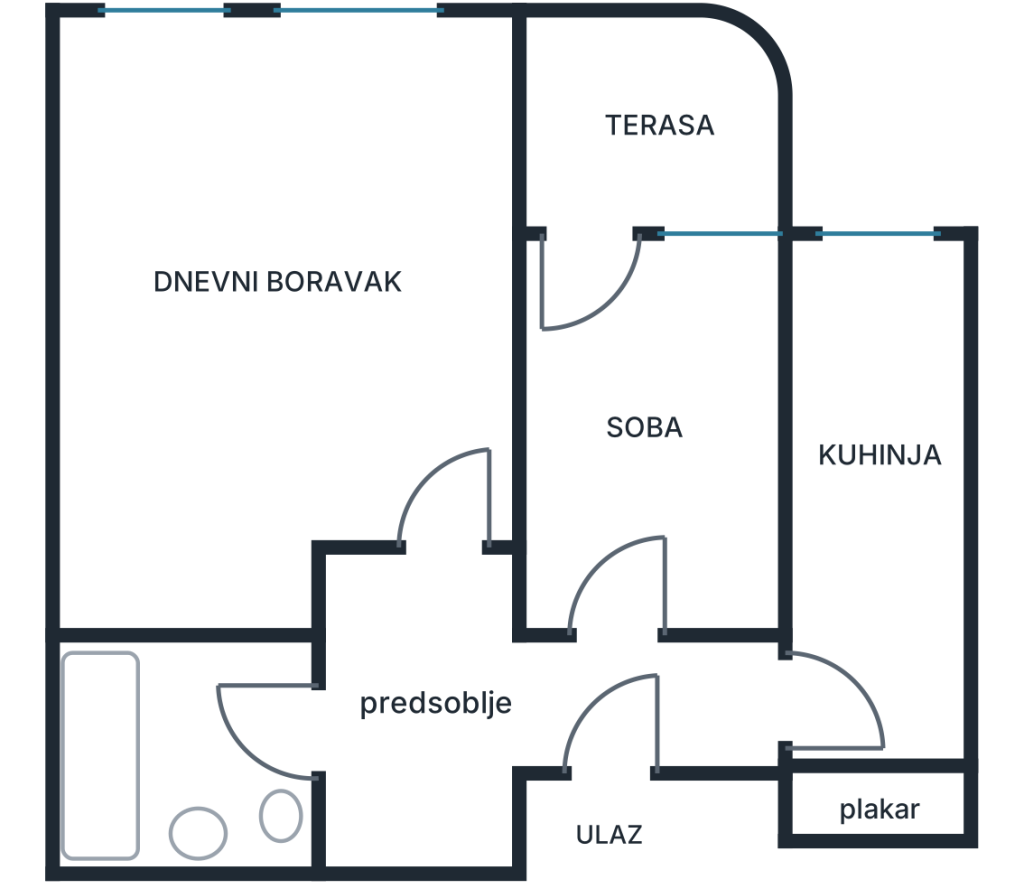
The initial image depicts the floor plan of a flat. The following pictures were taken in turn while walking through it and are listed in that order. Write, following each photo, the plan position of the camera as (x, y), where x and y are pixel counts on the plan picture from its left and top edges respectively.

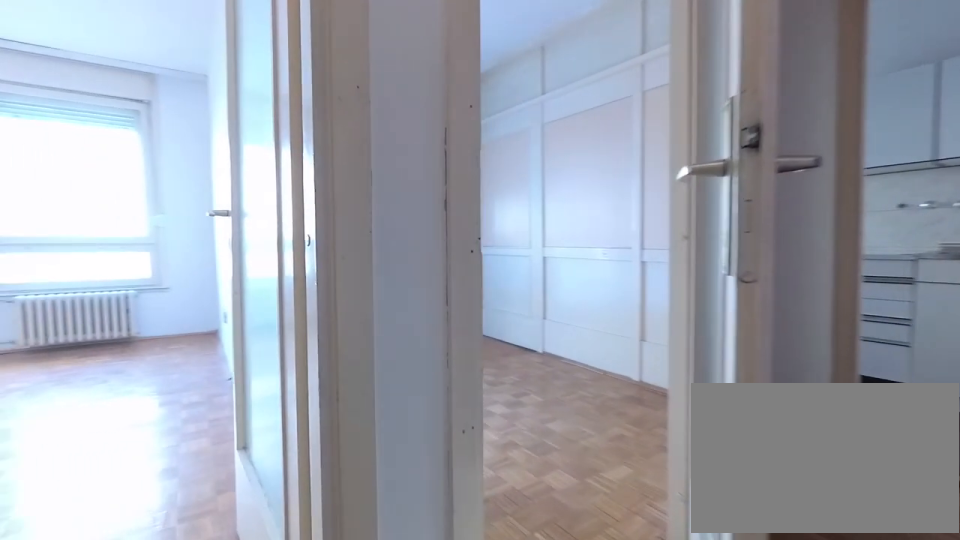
(509, 702)
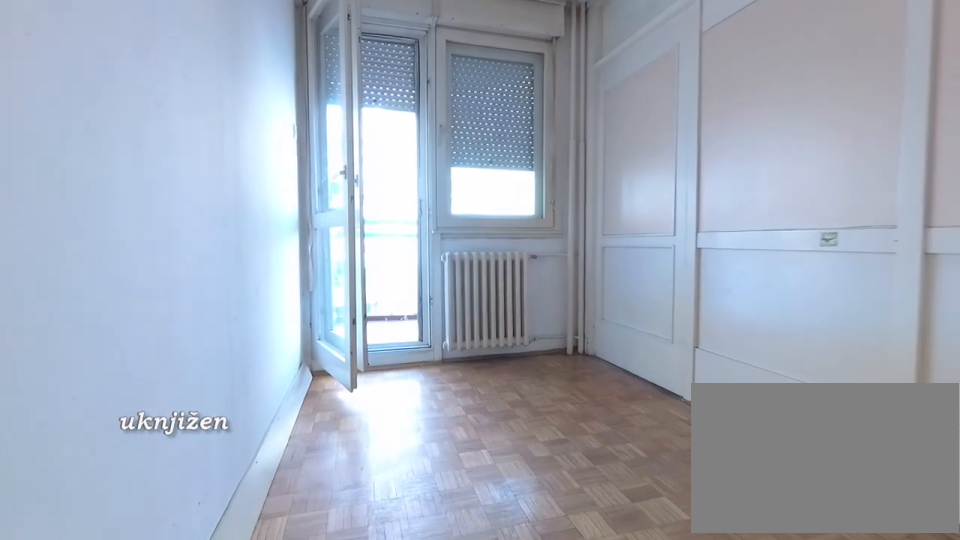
(604, 642)
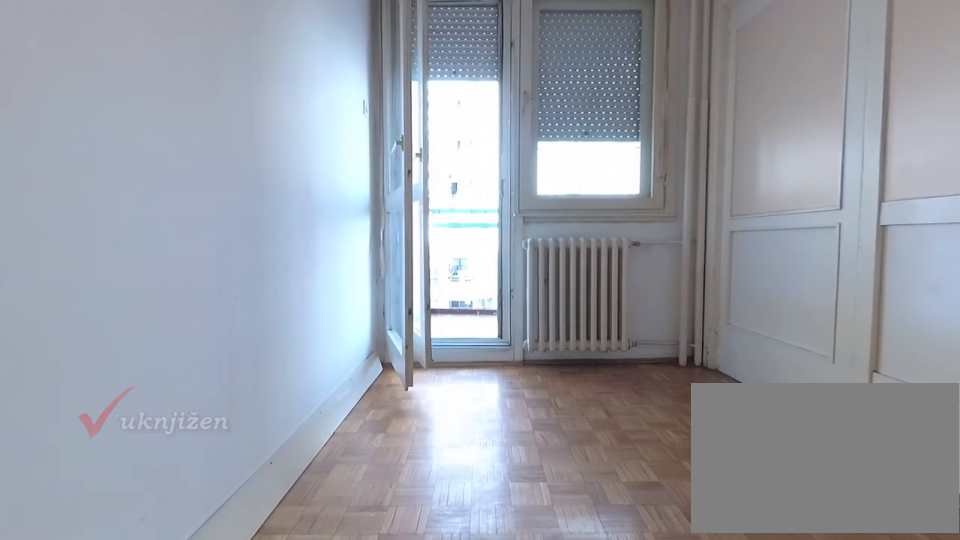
(608, 587)
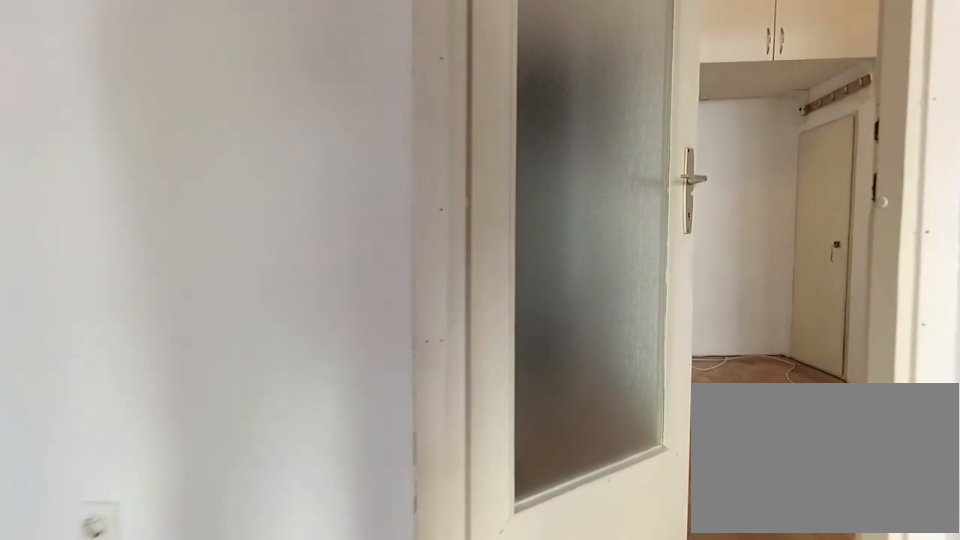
(617, 484)
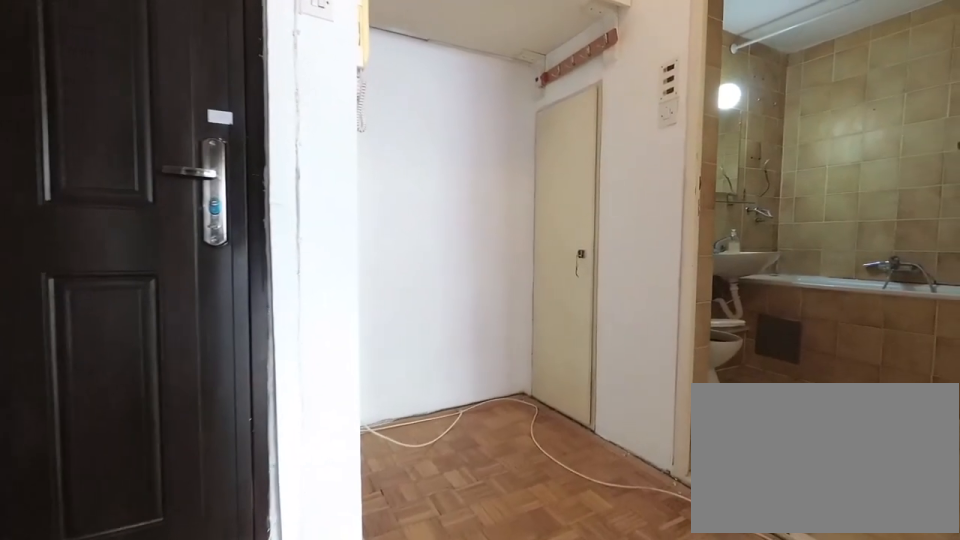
(623, 624)
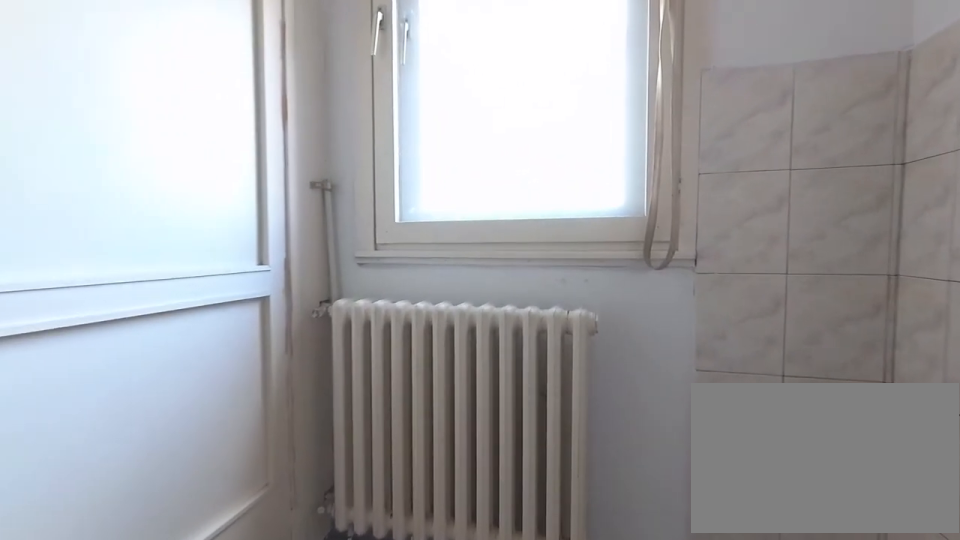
(875, 418)
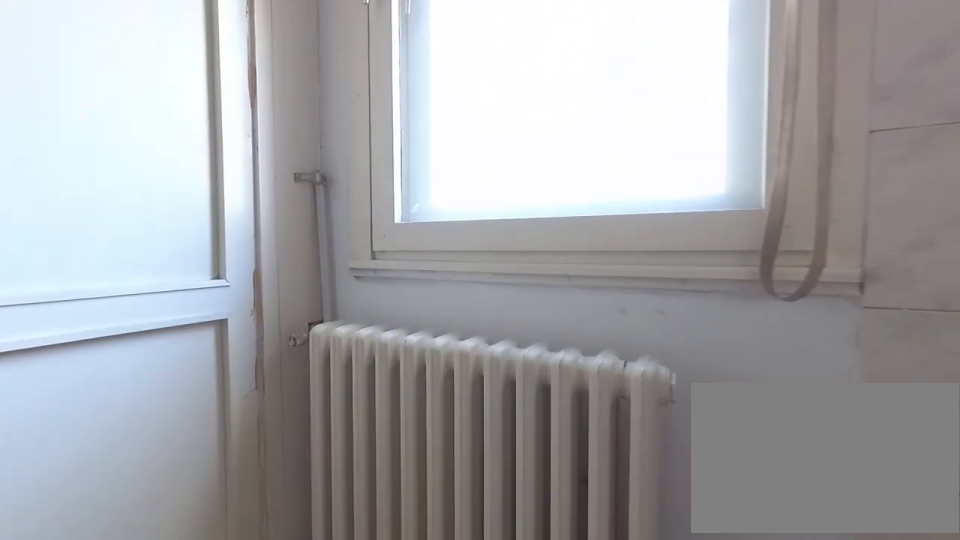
(875, 362)
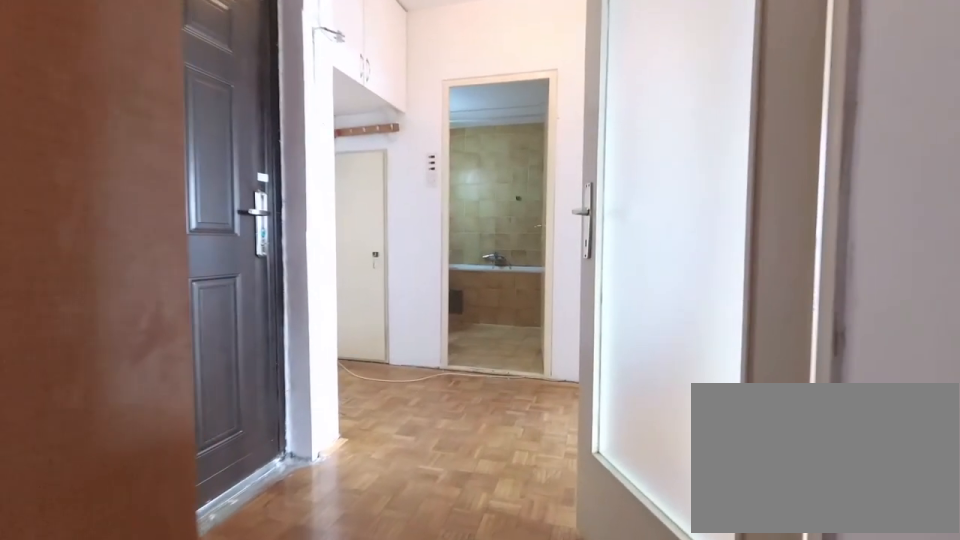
(854, 692)
